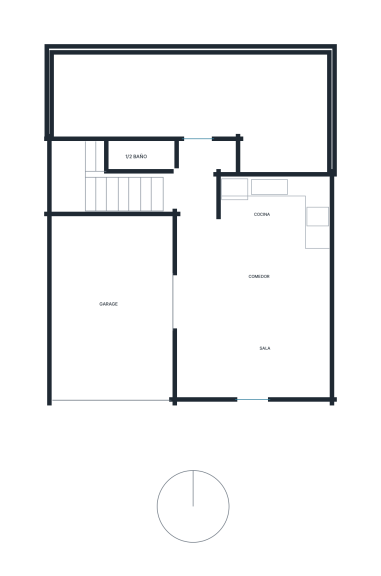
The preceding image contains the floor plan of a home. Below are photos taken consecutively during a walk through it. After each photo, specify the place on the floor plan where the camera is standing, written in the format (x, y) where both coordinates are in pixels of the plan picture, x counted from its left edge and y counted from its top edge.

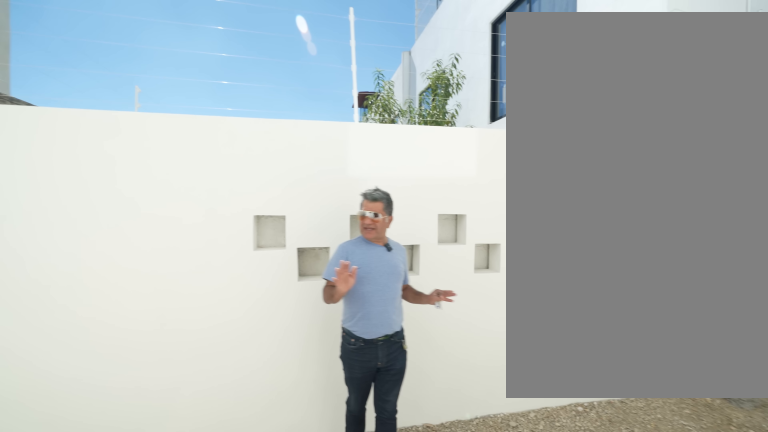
(195, 119)
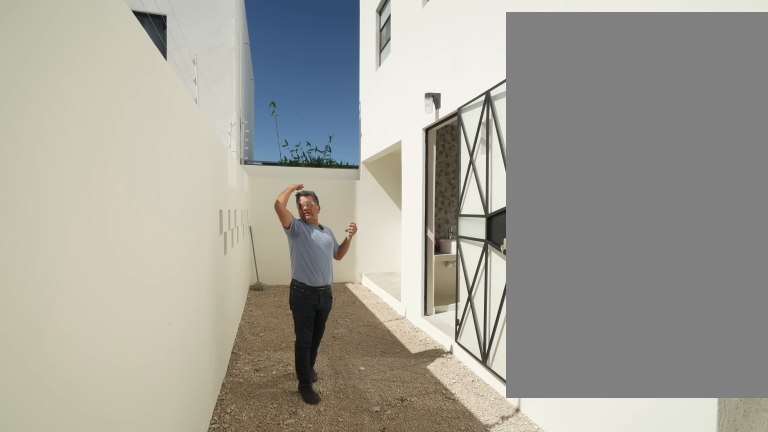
(92, 107)
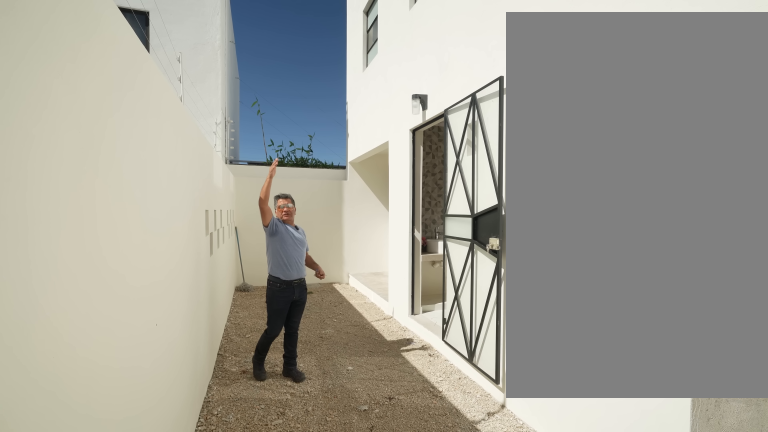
(77, 102)
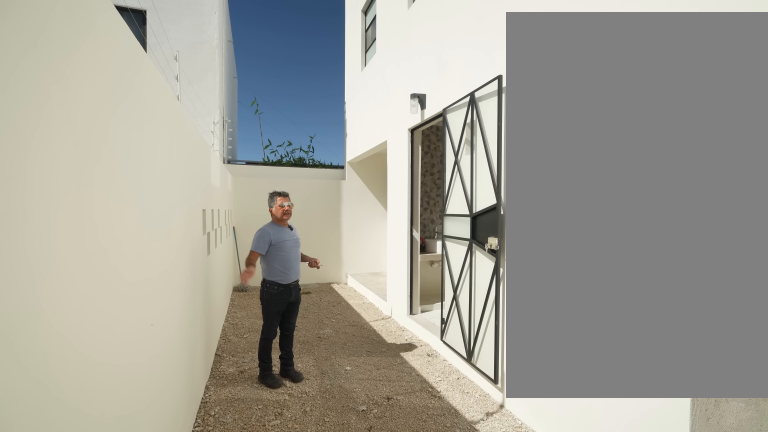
(73, 99)
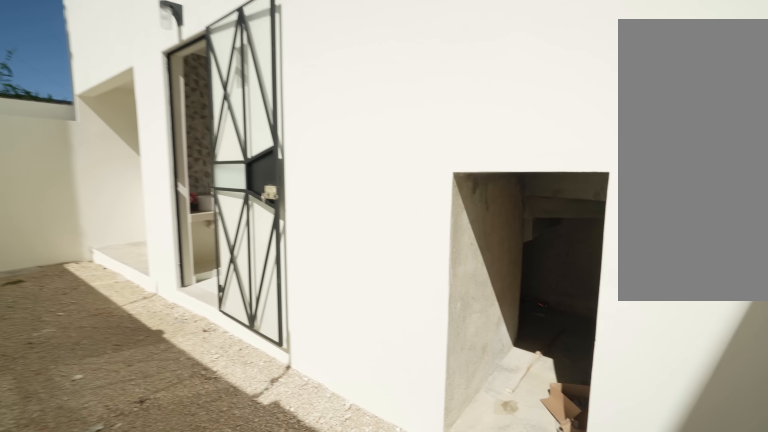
(73, 99)
